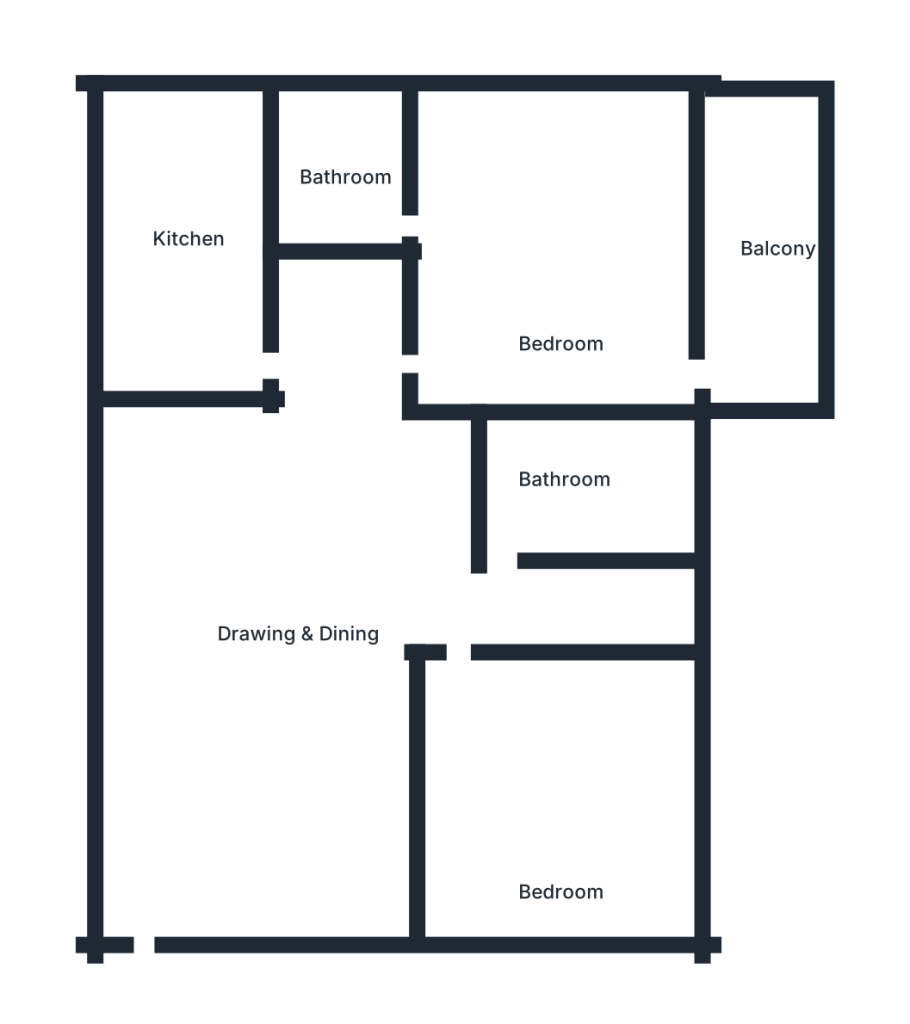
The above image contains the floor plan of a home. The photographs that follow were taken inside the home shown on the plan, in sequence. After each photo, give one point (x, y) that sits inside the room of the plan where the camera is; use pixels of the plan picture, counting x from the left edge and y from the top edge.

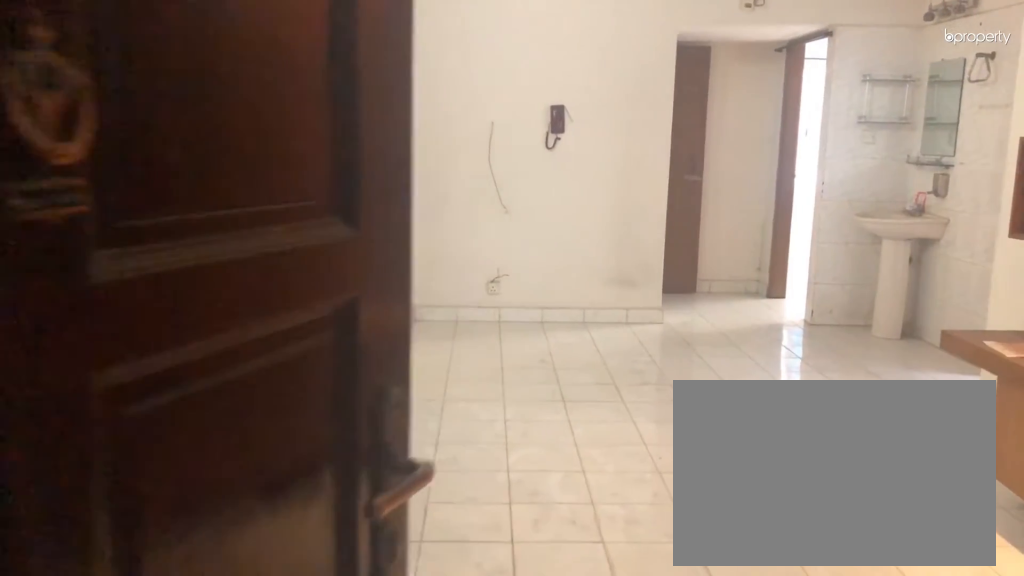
(142, 953)
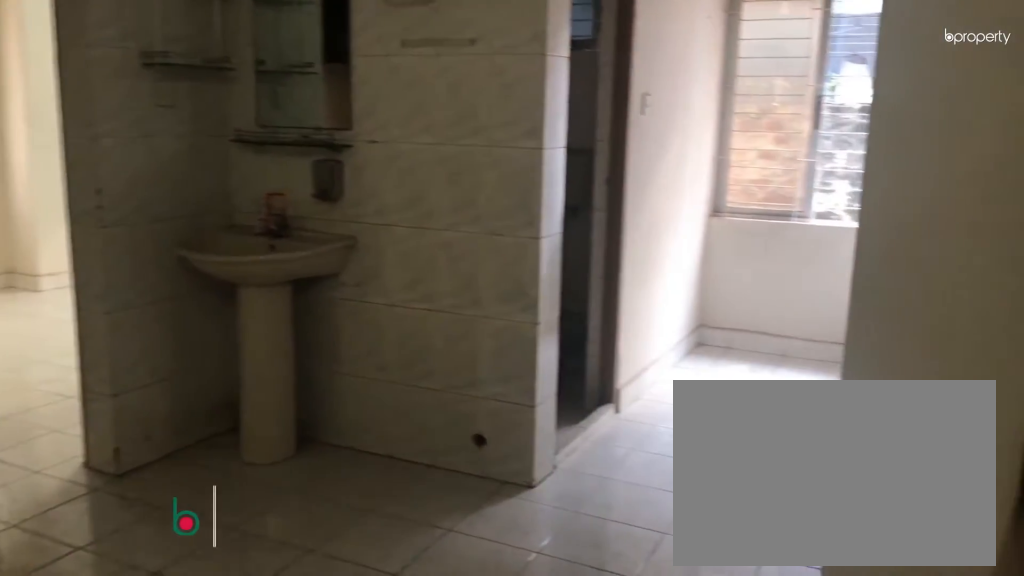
(313, 620)
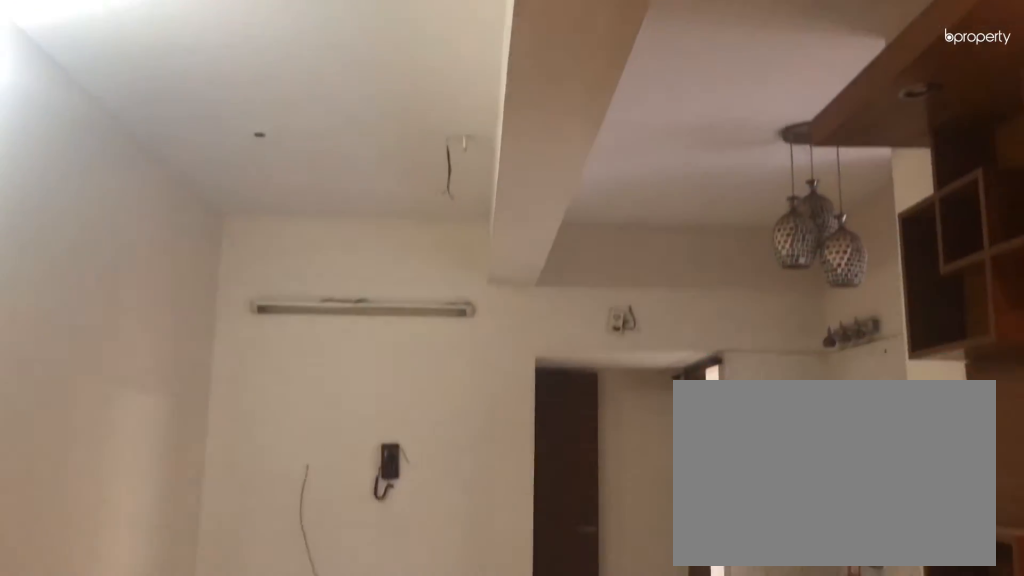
(314, 618)
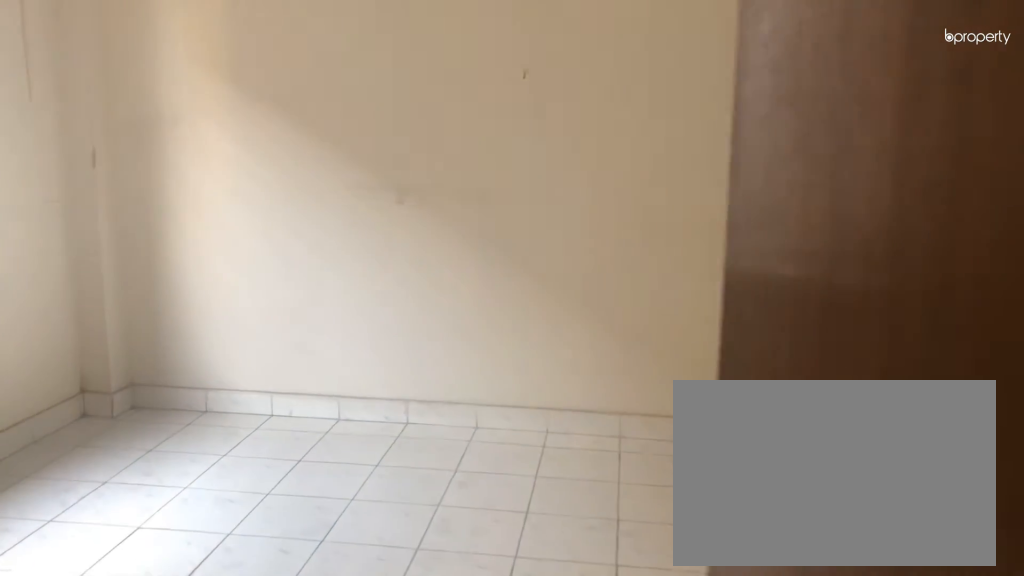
(493, 730)
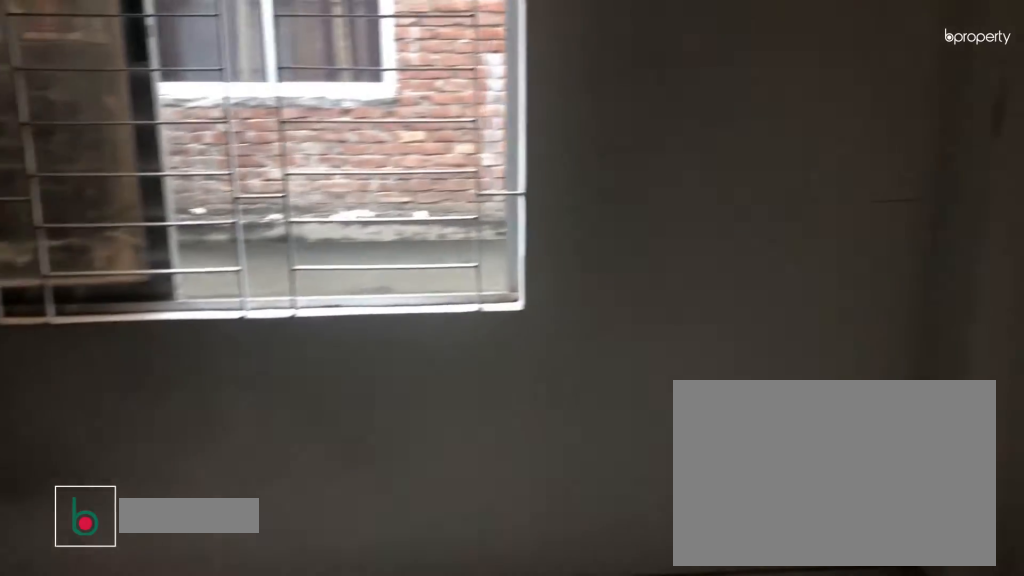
(562, 826)
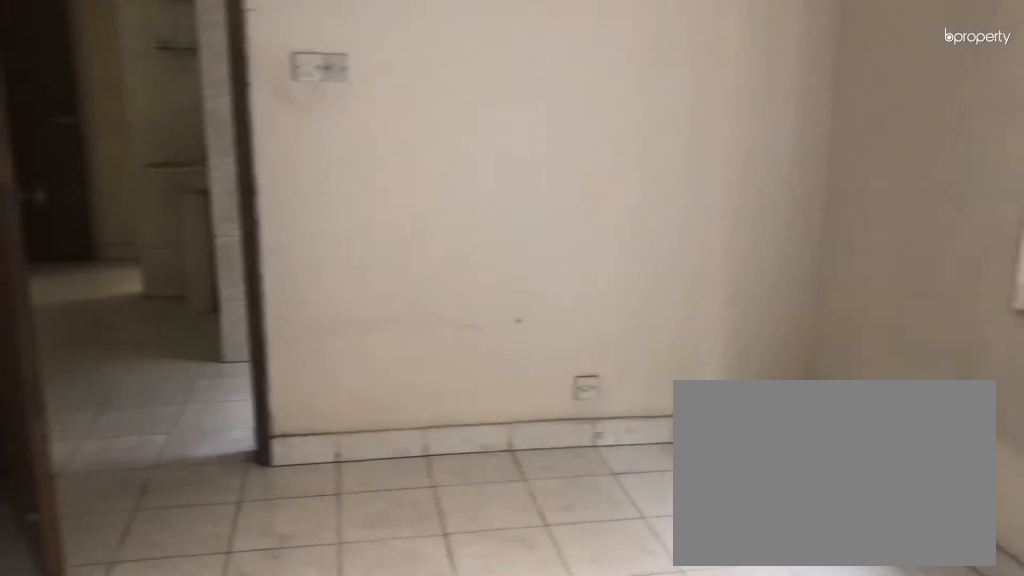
(562, 826)
